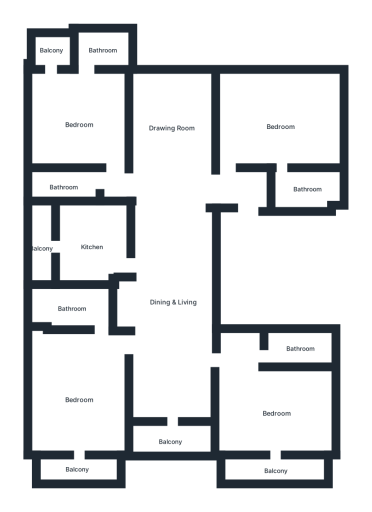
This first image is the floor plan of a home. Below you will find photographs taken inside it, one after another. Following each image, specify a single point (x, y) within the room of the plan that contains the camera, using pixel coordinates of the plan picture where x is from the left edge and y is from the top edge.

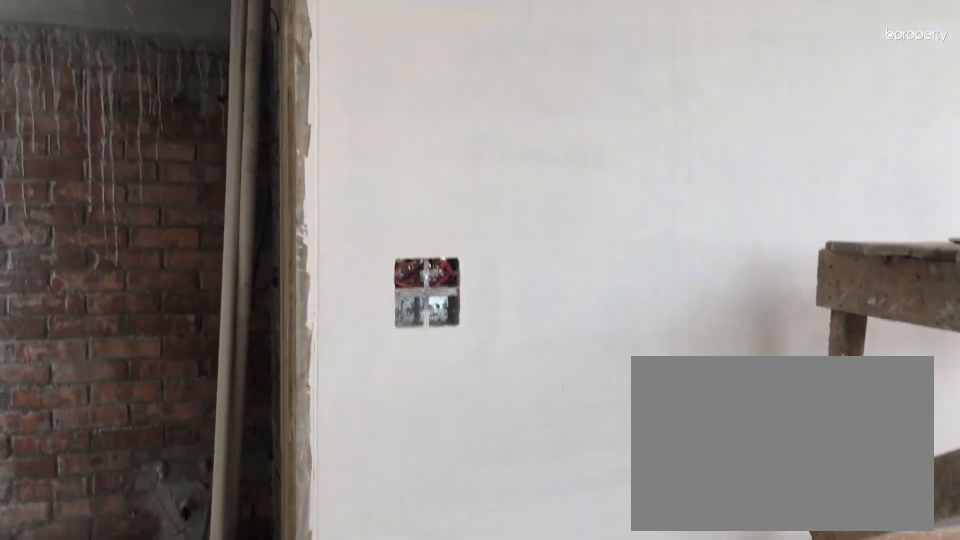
(80, 123)
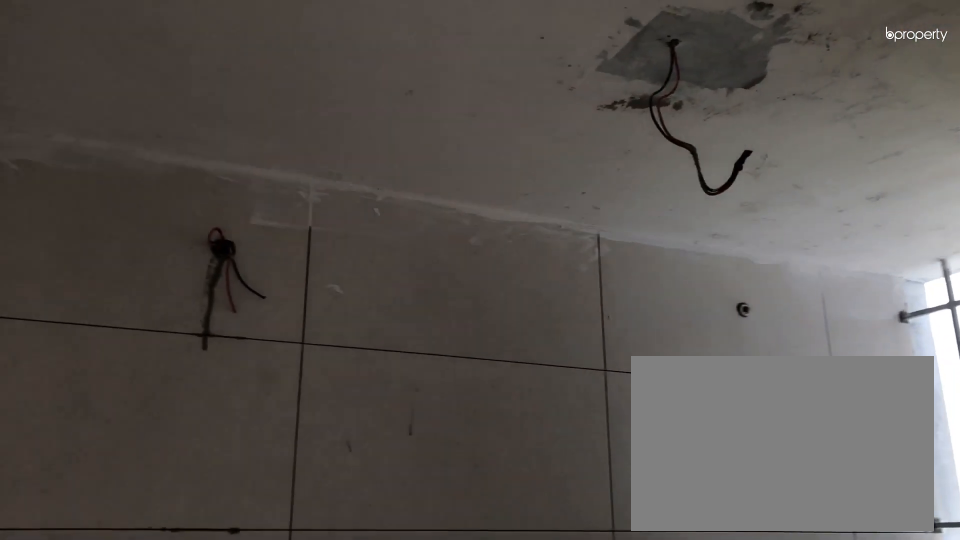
(101, 49)
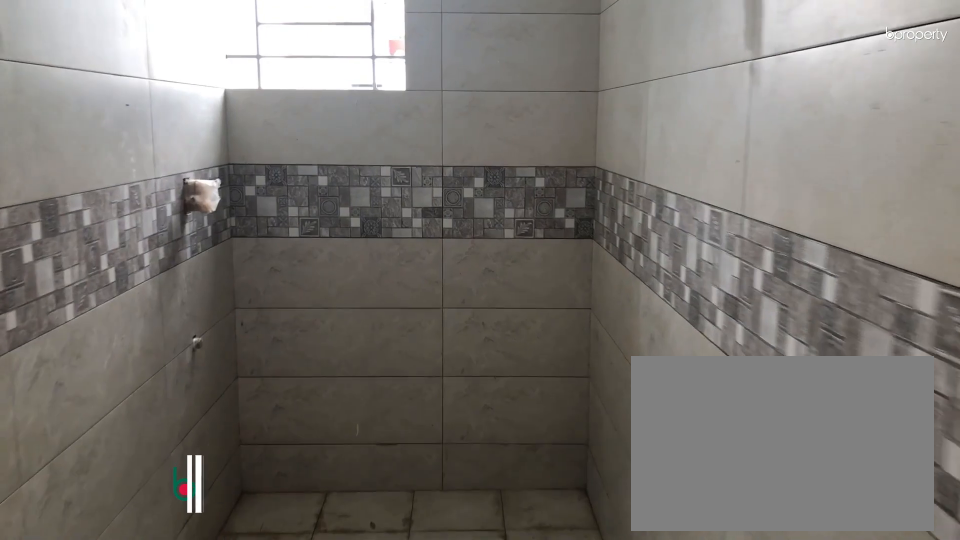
(65, 186)
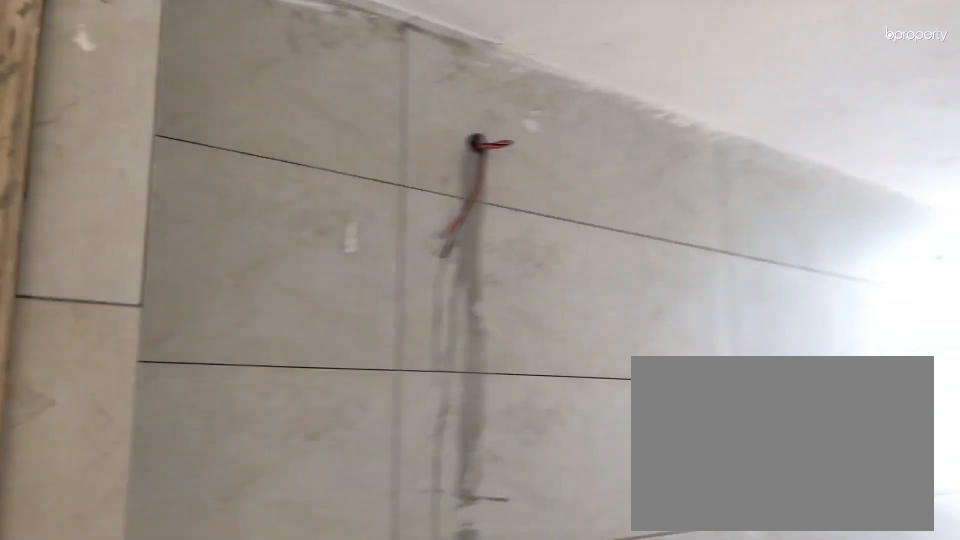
(65, 186)
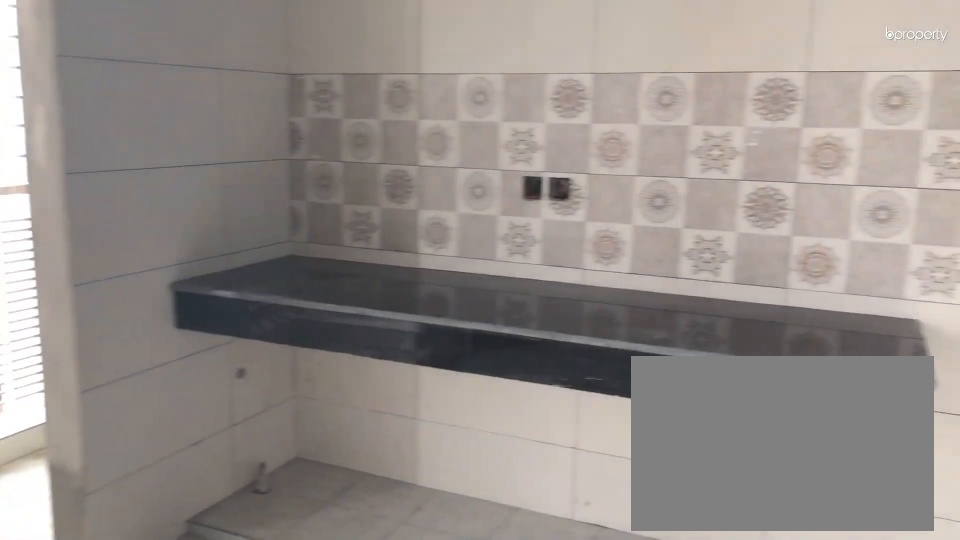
(92, 247)
